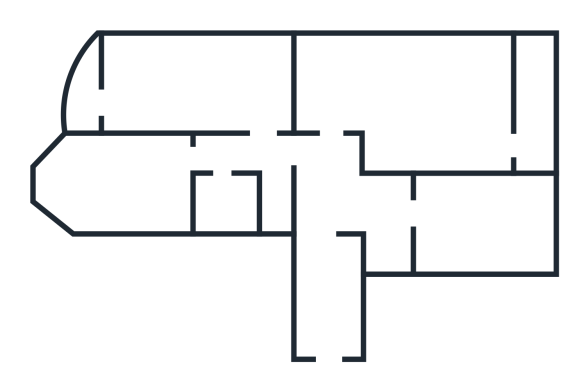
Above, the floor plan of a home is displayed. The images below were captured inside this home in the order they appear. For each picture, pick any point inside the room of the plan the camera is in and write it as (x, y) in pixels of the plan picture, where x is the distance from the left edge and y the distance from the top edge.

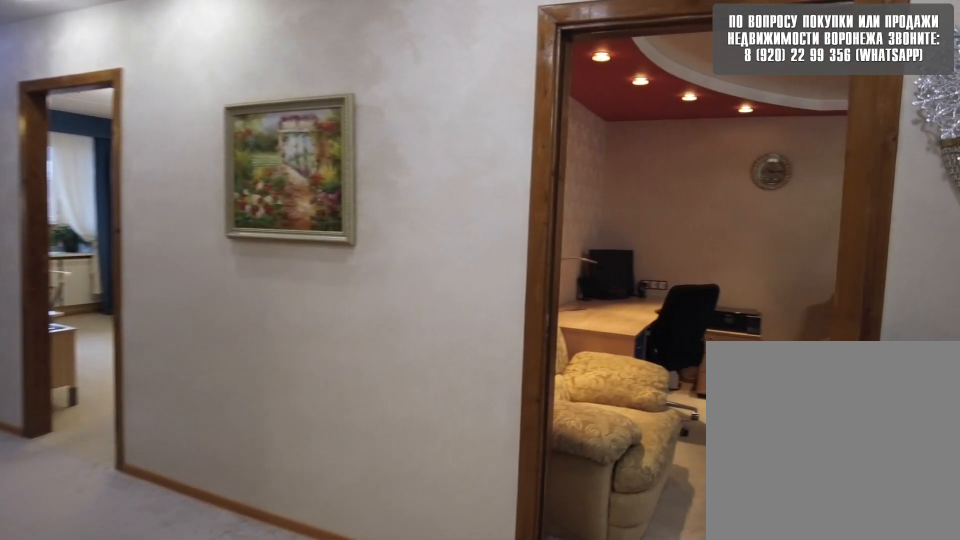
(338, 206)
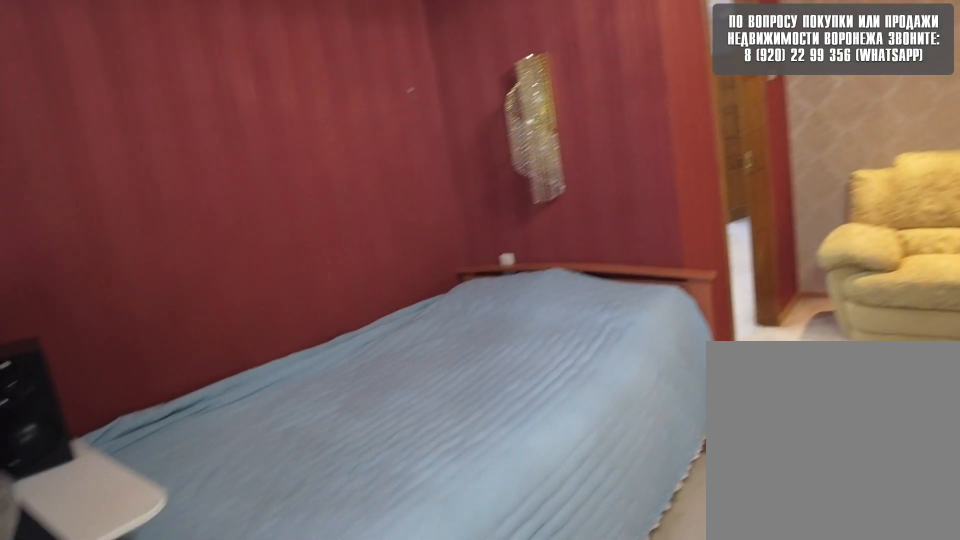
(375, 93)
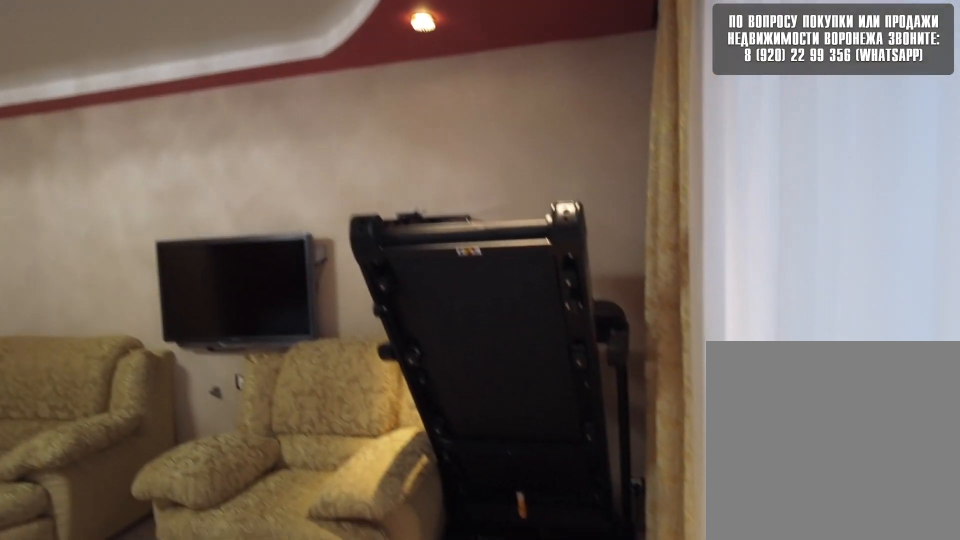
(375, 93)
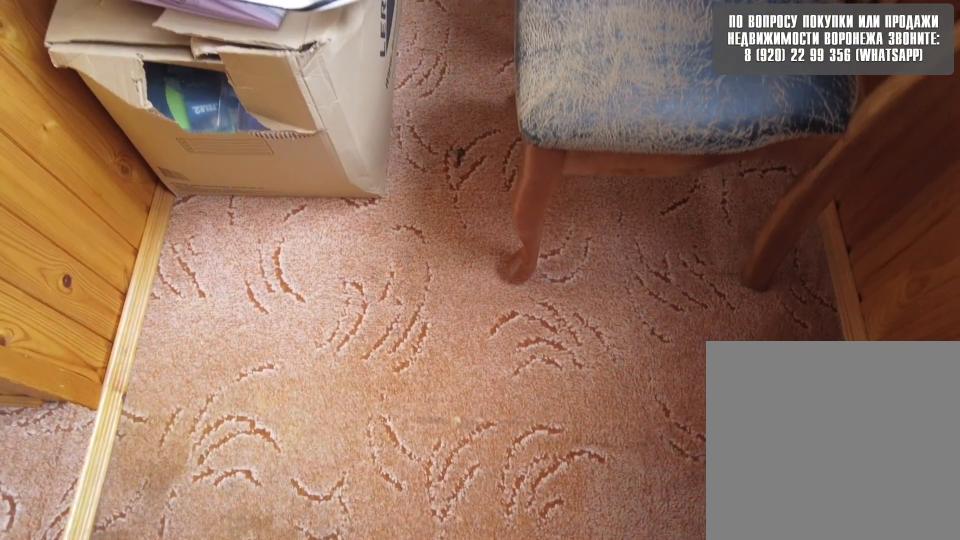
(546, 140)
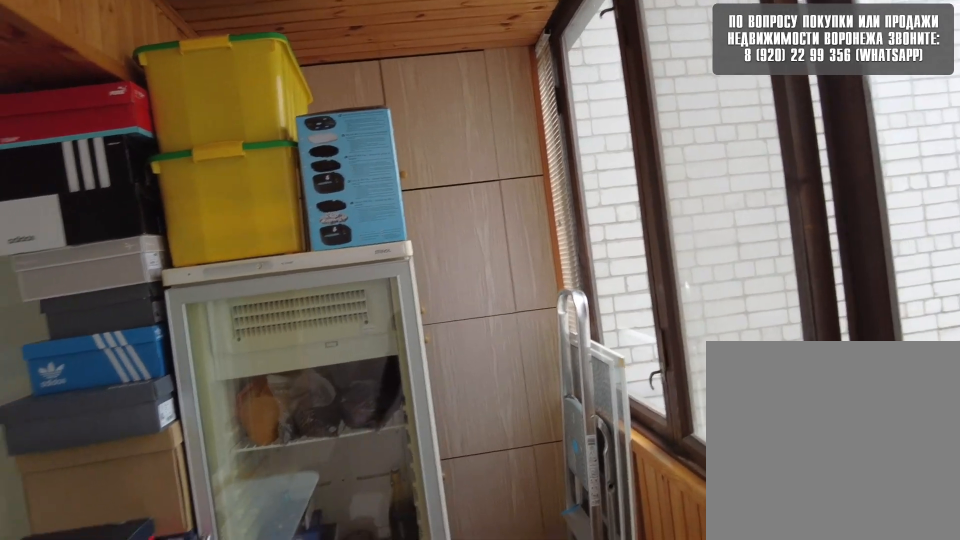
(546, 140)
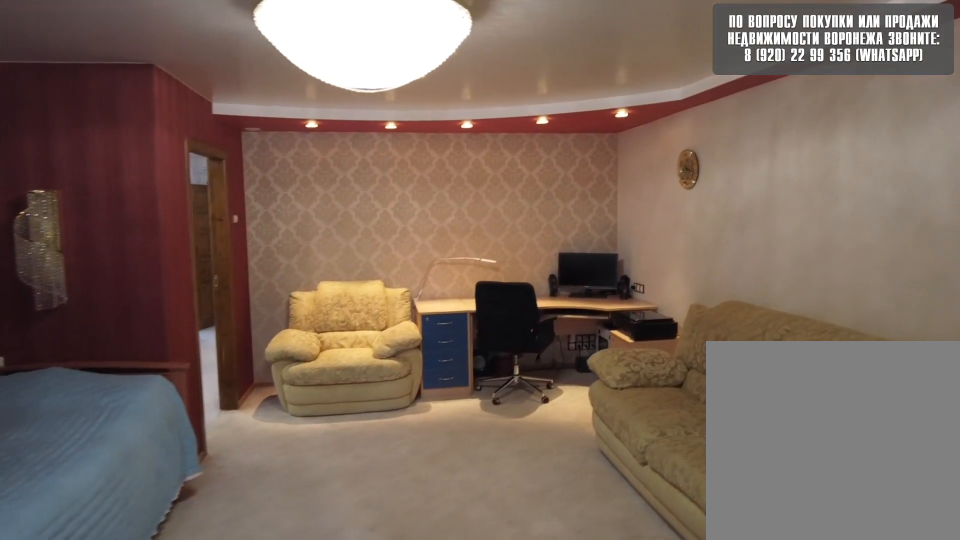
(454, 136)
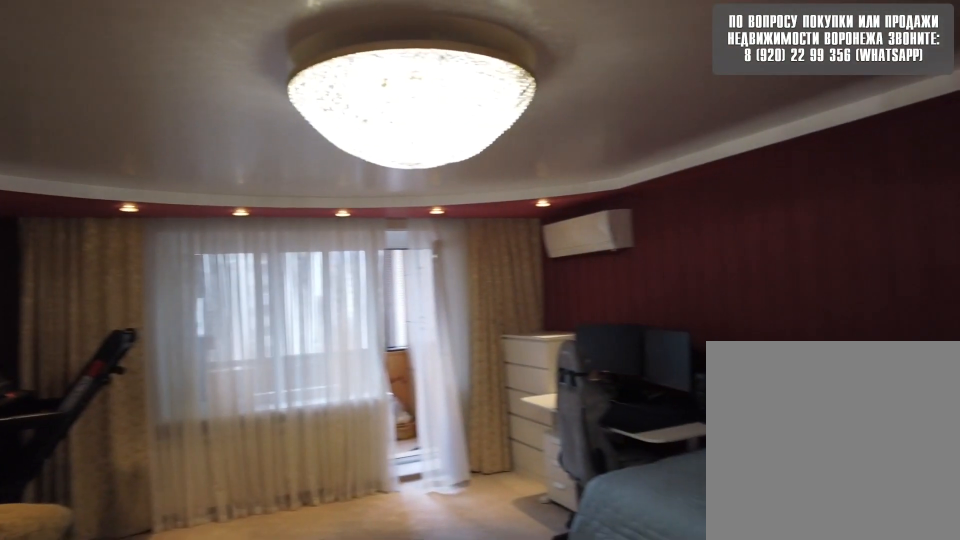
(329, 109)
